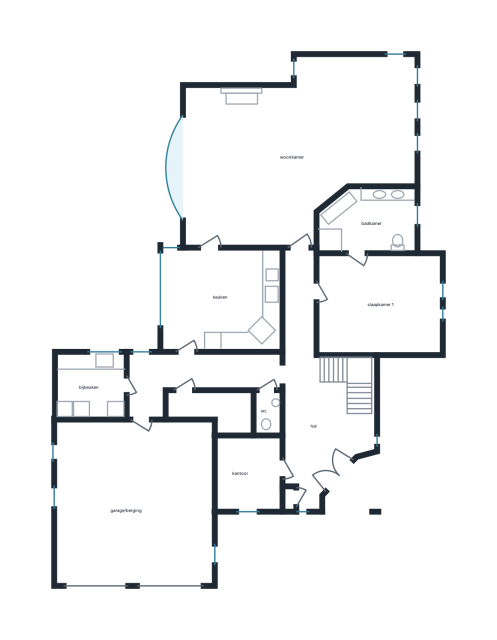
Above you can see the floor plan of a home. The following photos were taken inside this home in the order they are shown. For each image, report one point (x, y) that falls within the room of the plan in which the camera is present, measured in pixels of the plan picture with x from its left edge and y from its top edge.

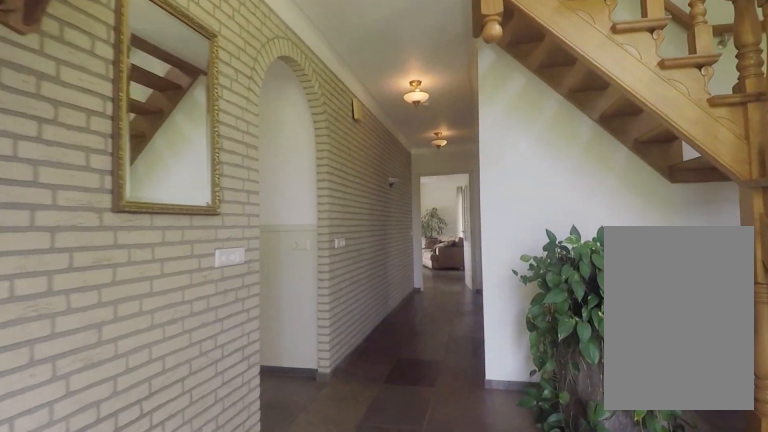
(313, 396)
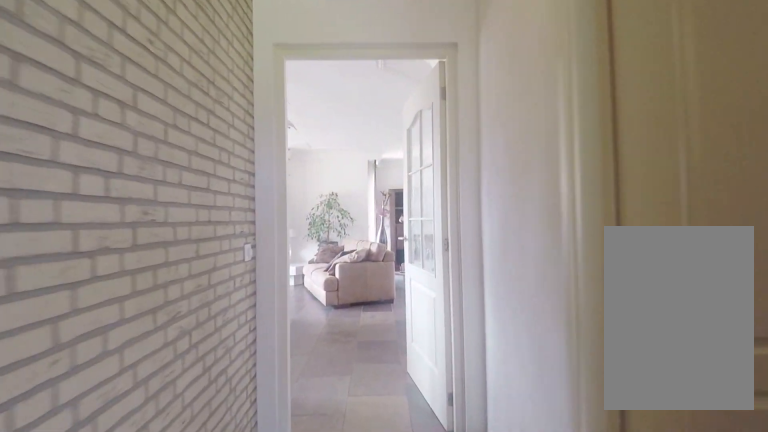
(313, 396)
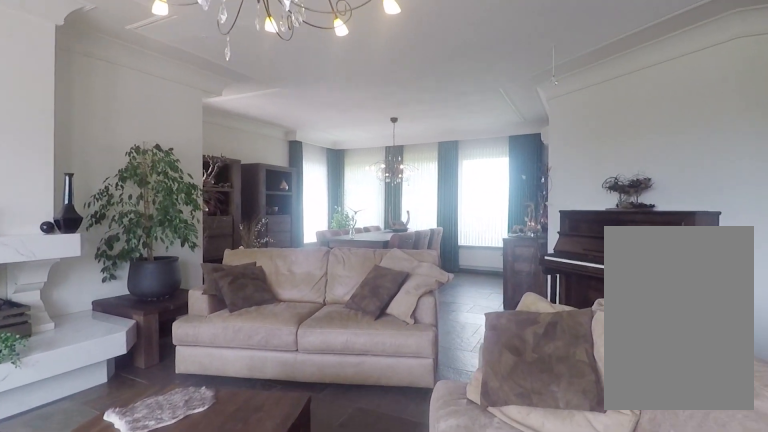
(289, 149)
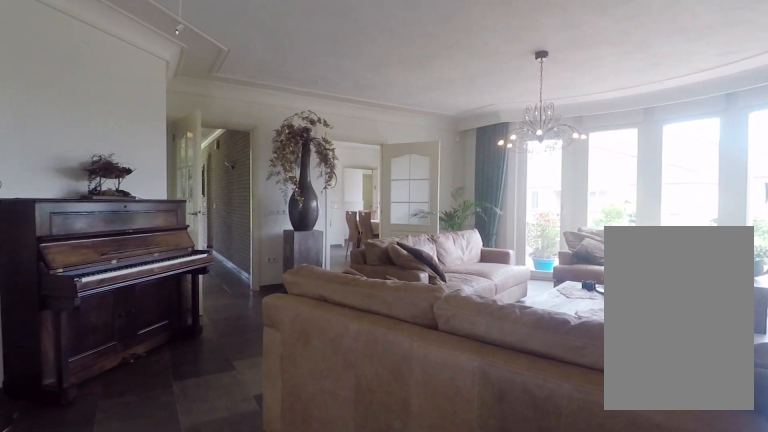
(289, 149)
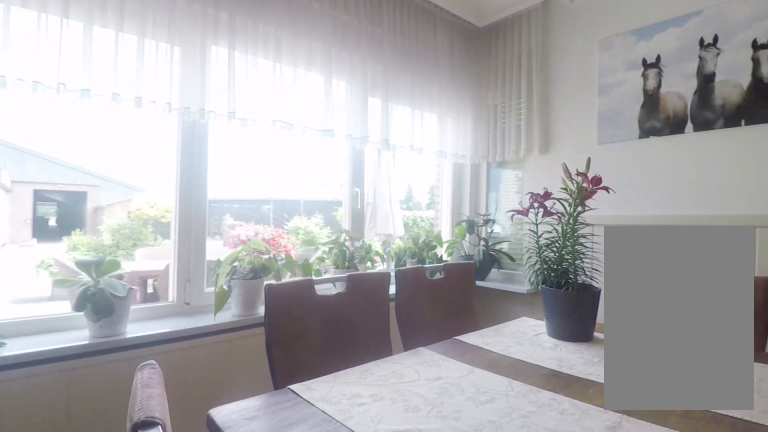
(222, 298)
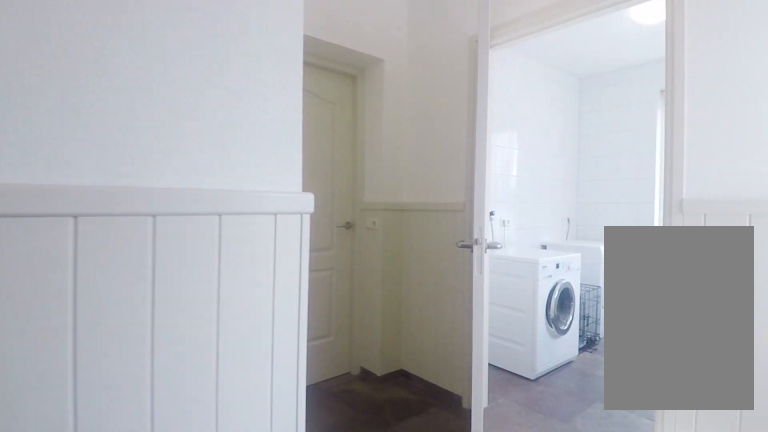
(192, 376)
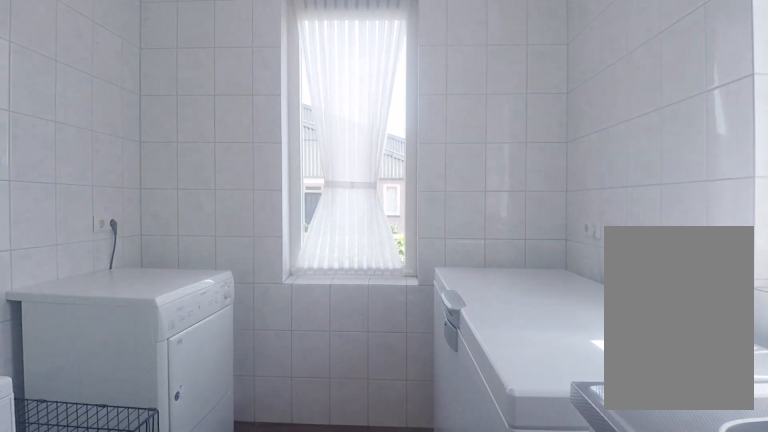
(91, 386)
